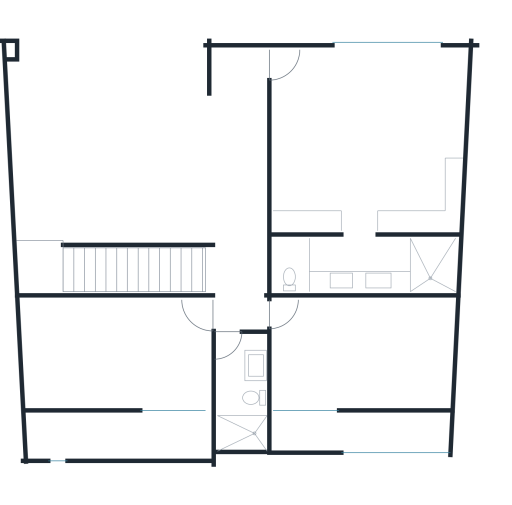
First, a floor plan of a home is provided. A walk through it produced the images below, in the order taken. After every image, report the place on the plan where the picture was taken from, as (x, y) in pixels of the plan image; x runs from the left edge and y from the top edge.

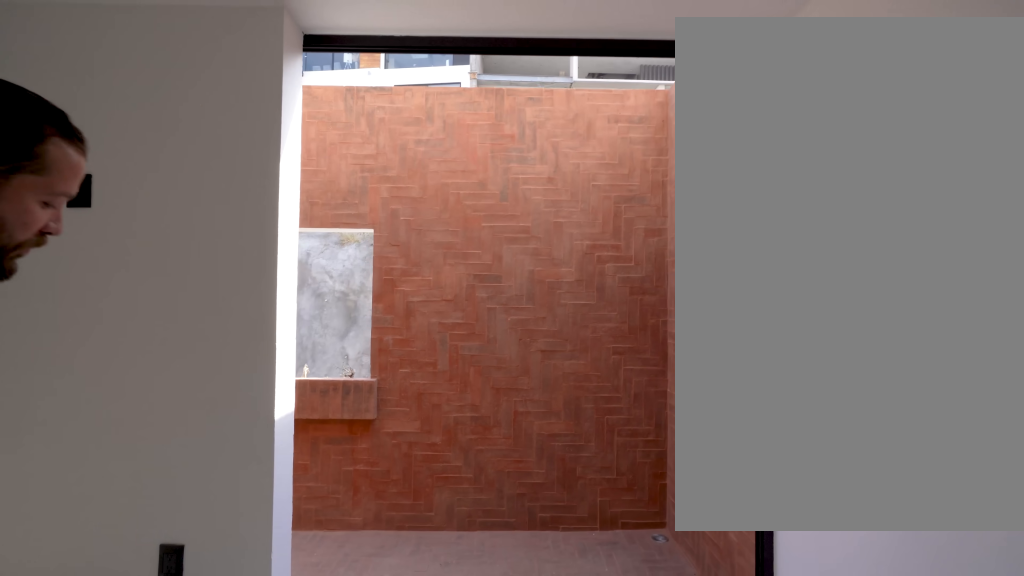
(301, 396)
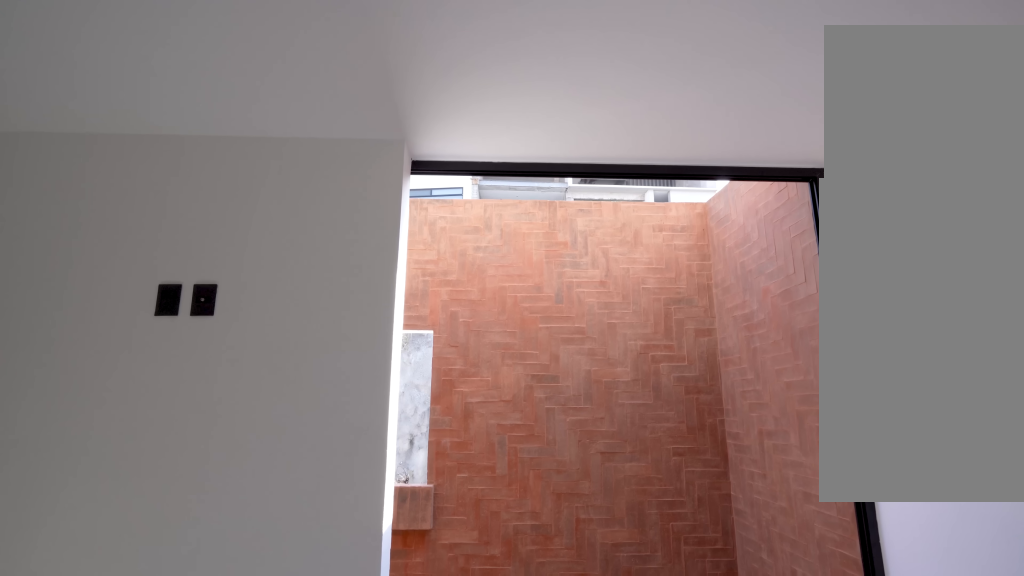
(293, 373)
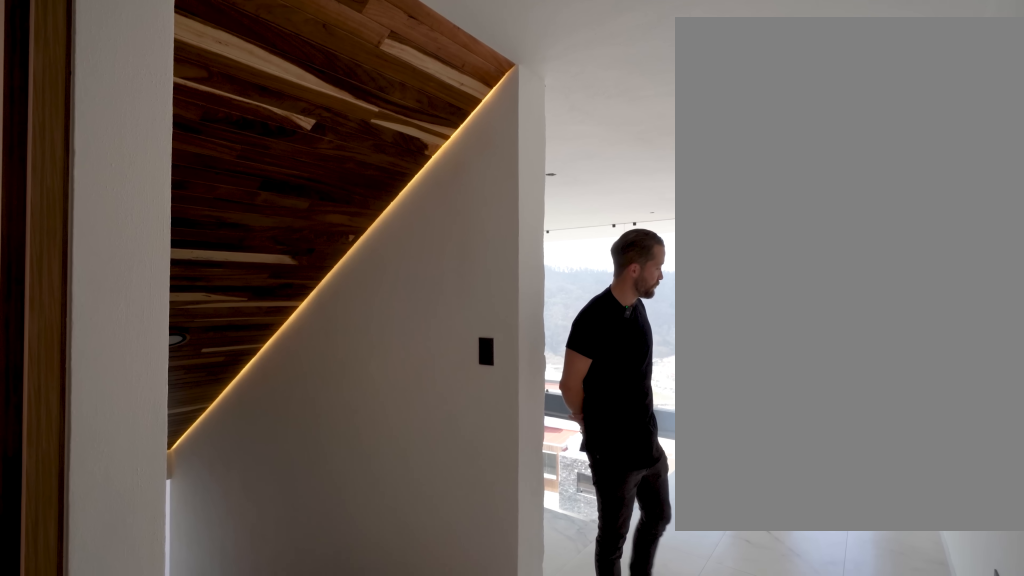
(250, 293)
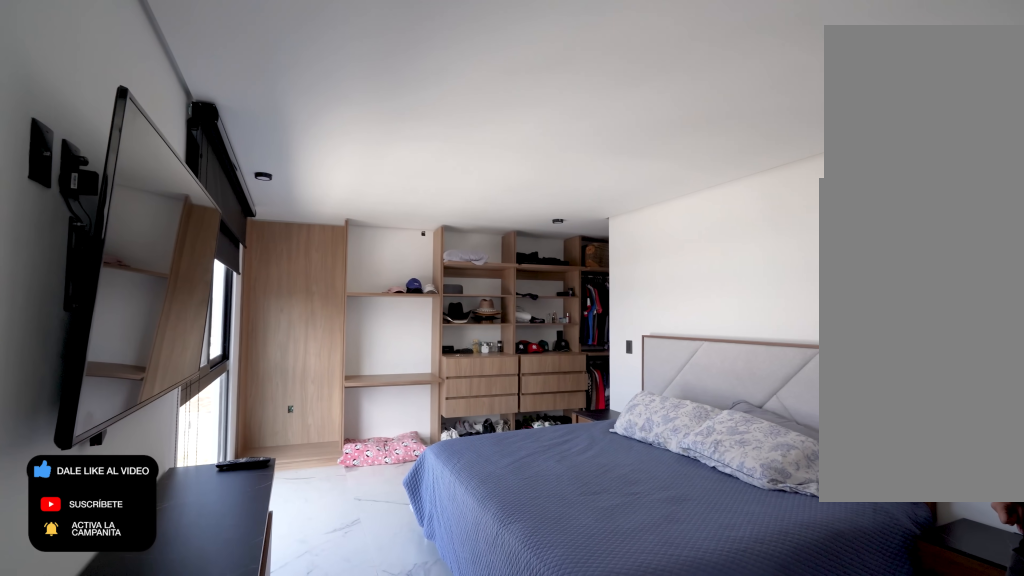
(264, 64)
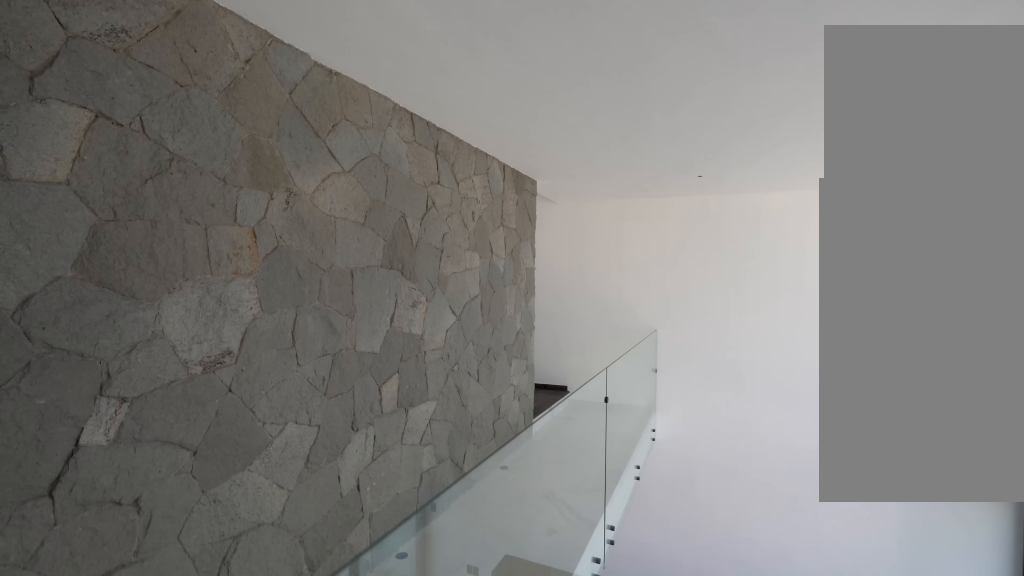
(229, 181)
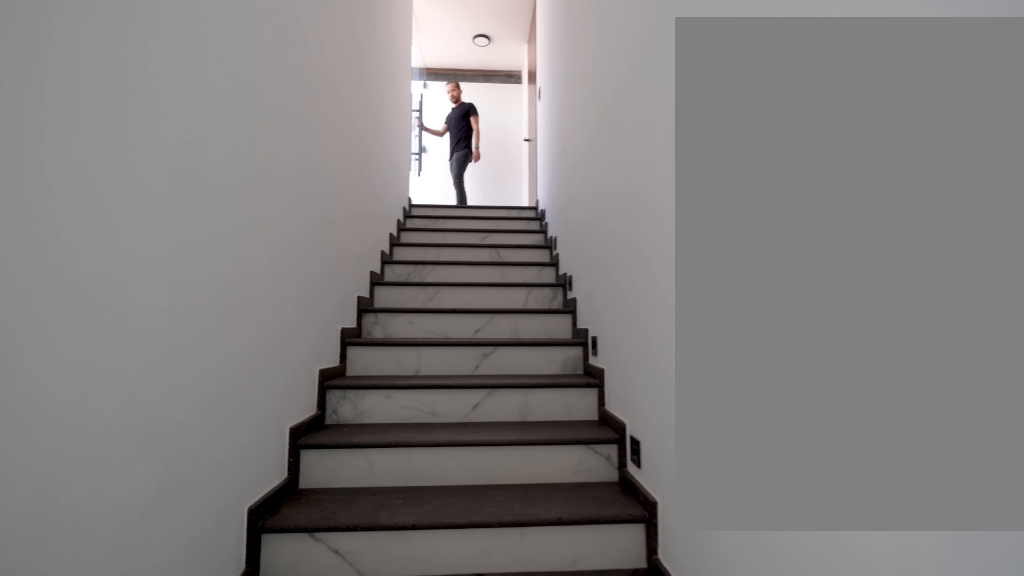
(39, 262)
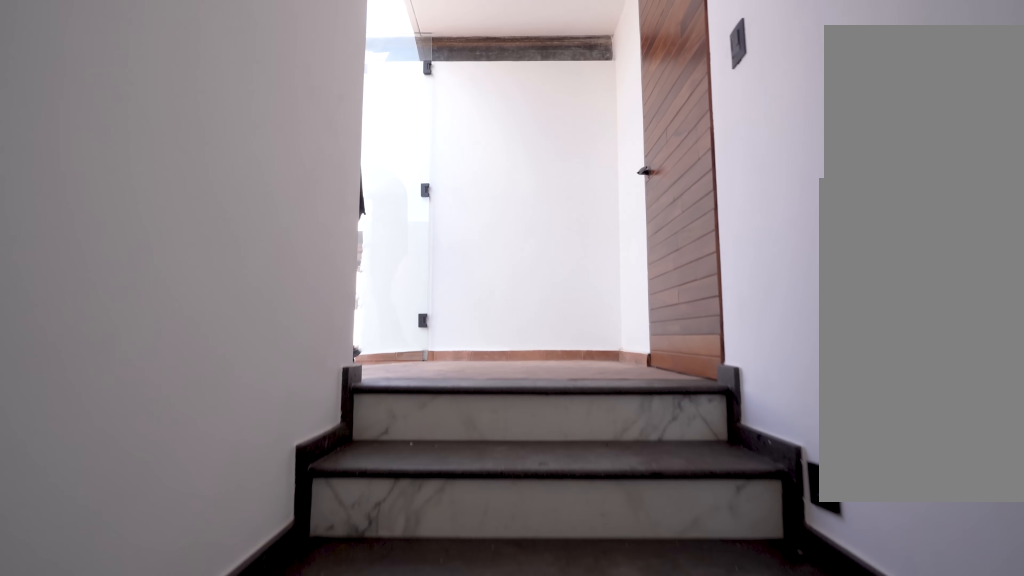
(120, 268)
